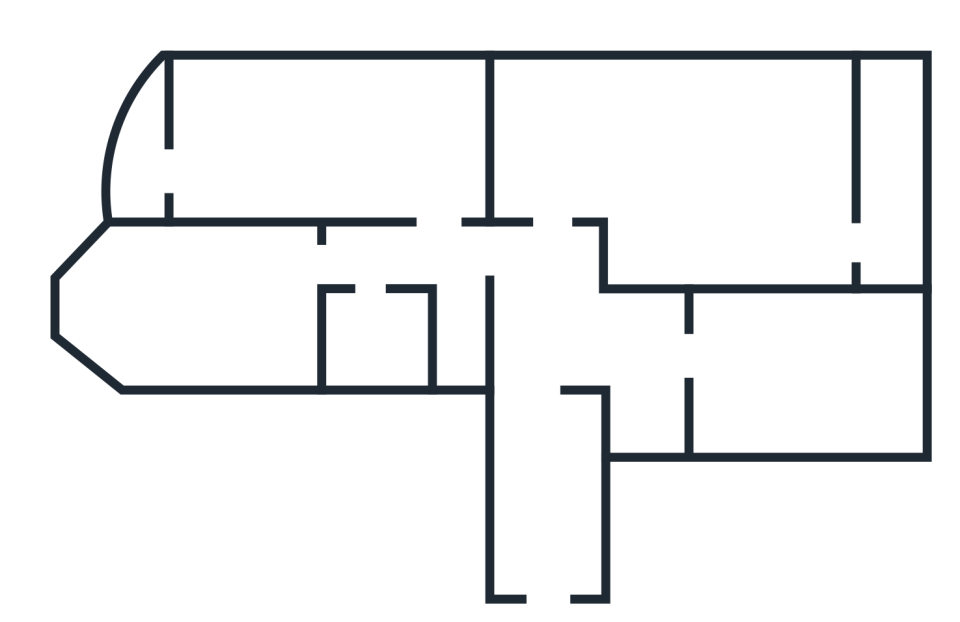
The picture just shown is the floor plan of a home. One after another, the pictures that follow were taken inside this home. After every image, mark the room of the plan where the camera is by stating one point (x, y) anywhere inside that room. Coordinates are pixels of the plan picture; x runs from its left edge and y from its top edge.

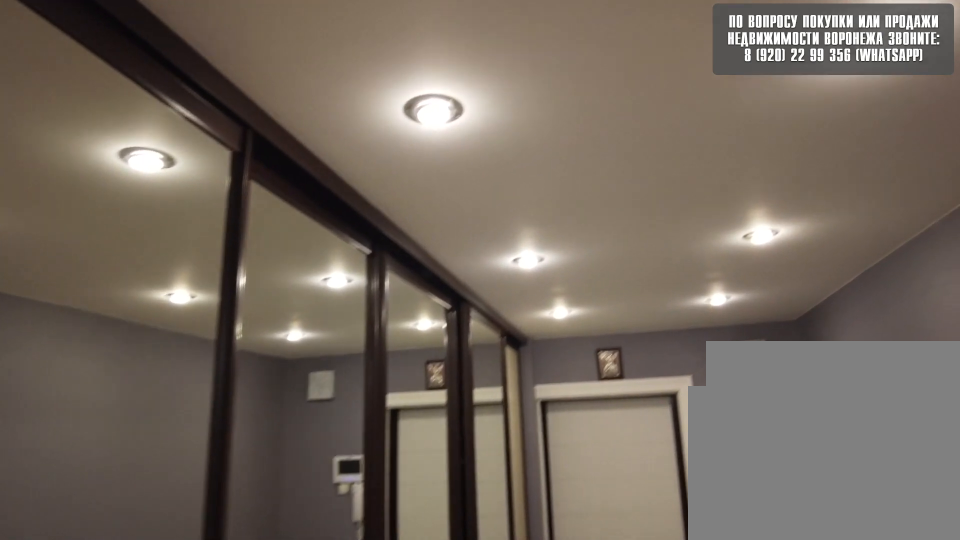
(554, 570)
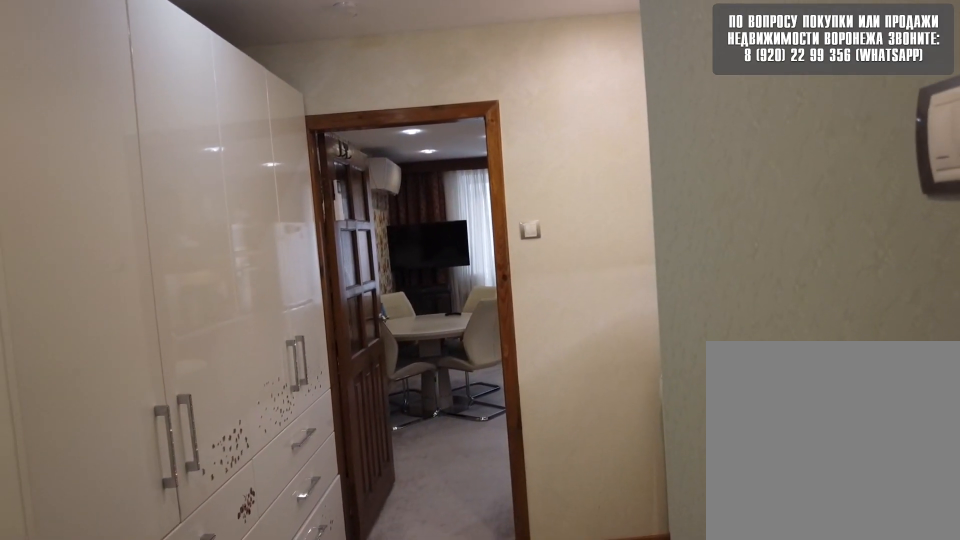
(553, 351)
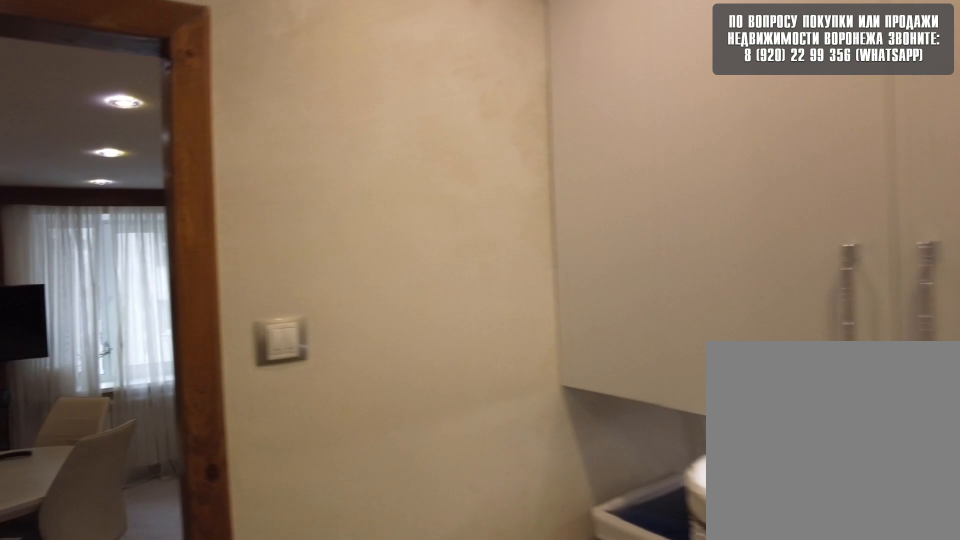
(656, 359)
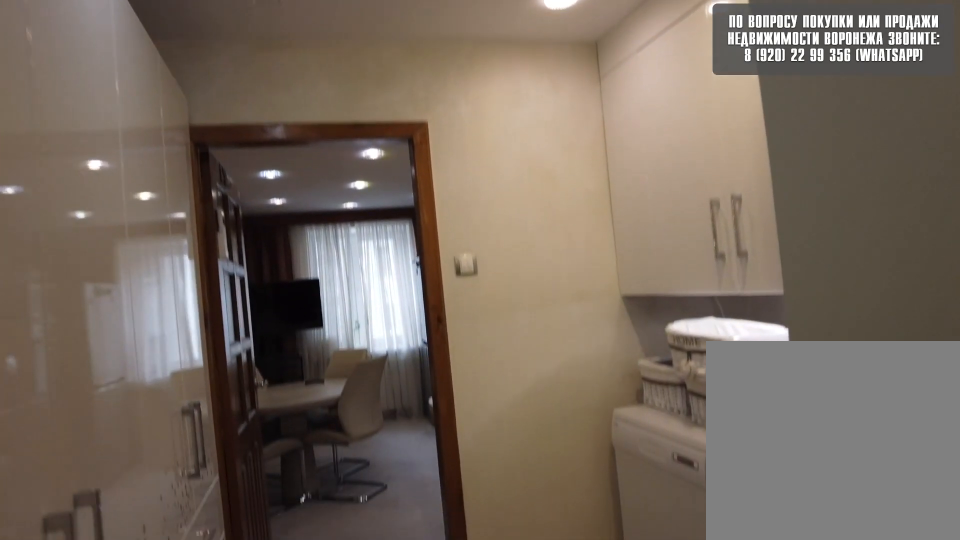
(656, 359)
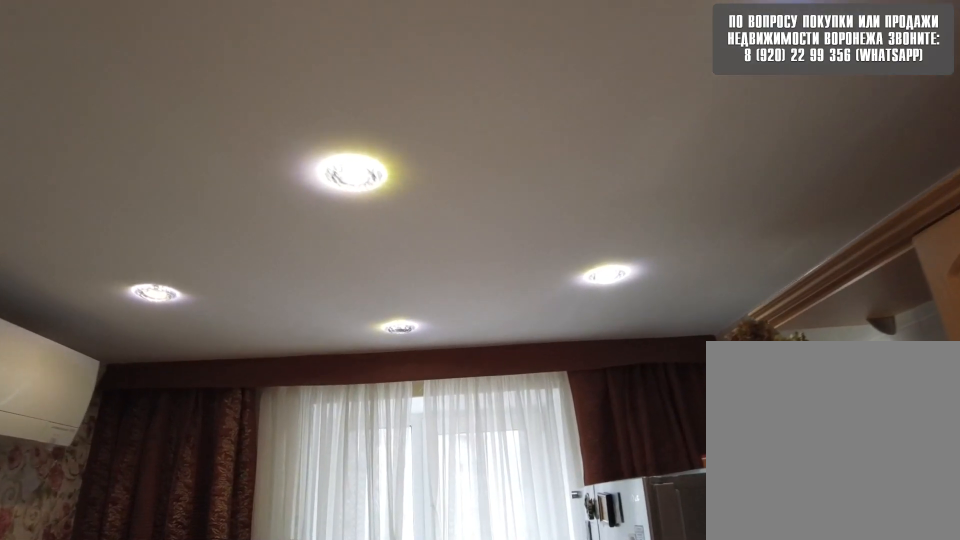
(768, 374)
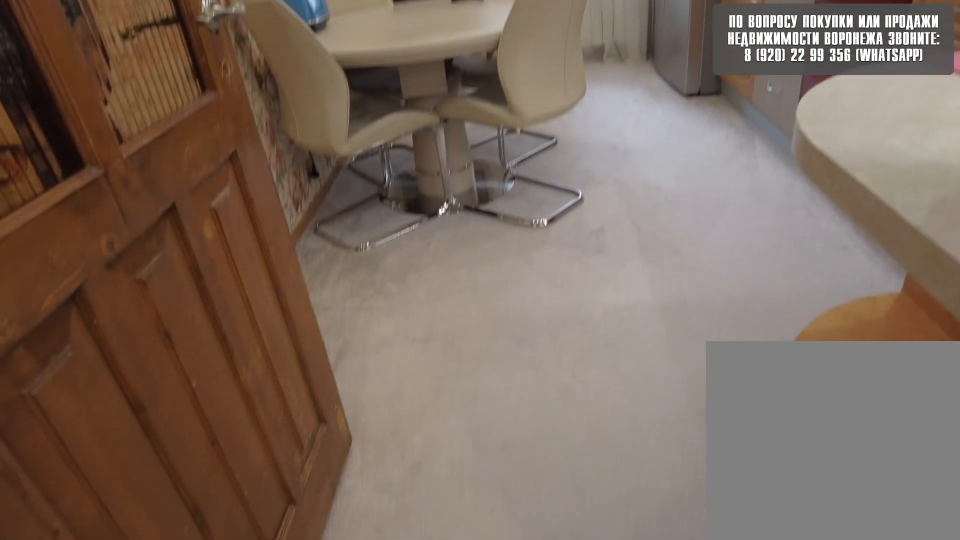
(768, 374)
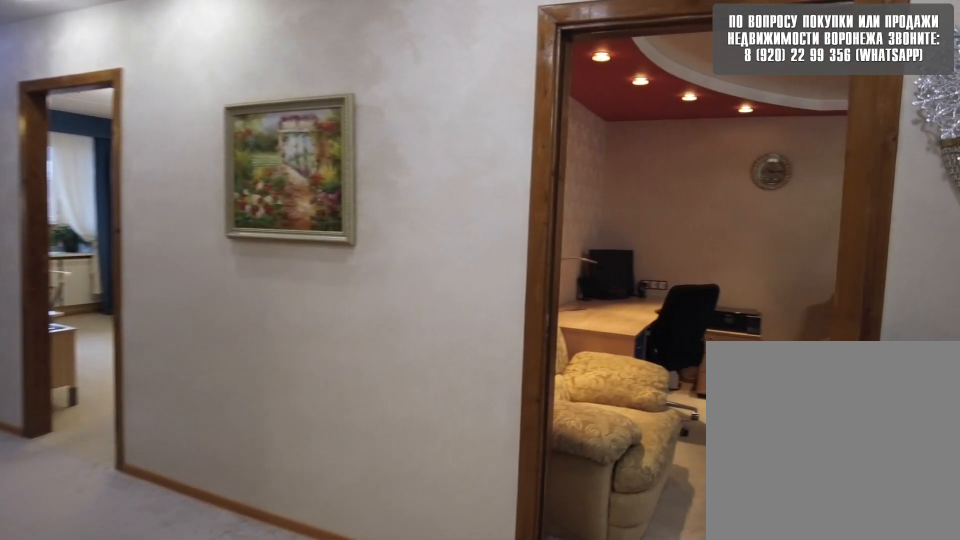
(564, 343)
